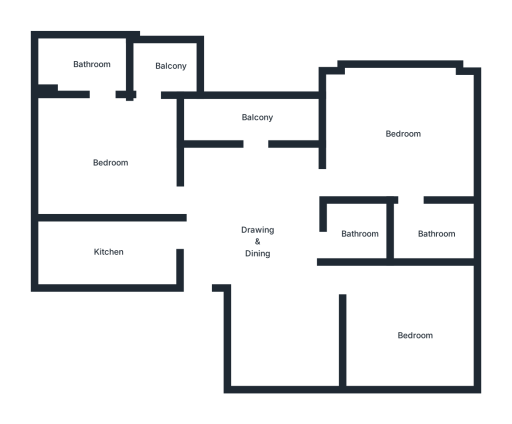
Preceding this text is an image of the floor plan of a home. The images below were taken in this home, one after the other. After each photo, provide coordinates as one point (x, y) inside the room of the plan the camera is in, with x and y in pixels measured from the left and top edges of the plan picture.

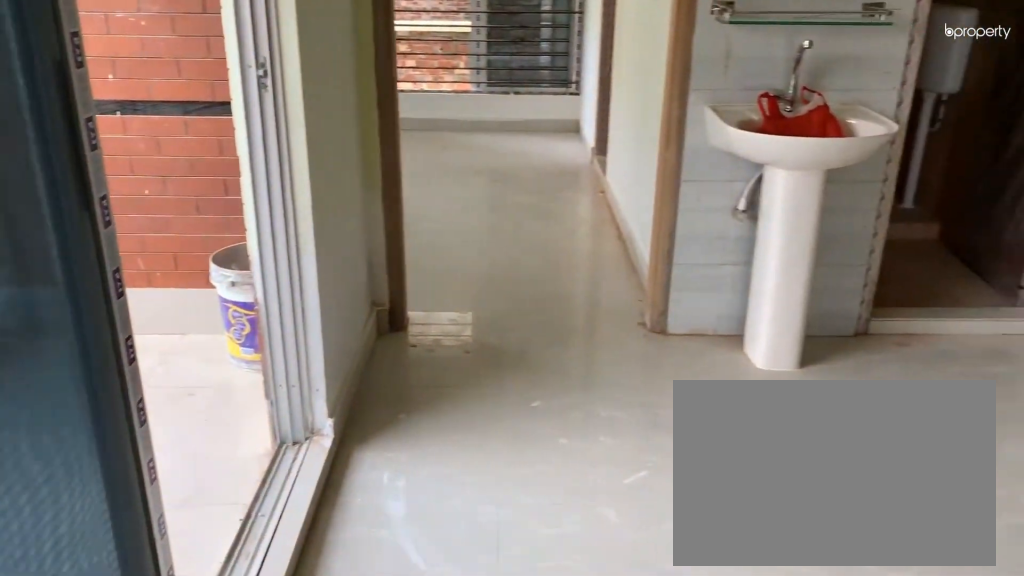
(258, 249)
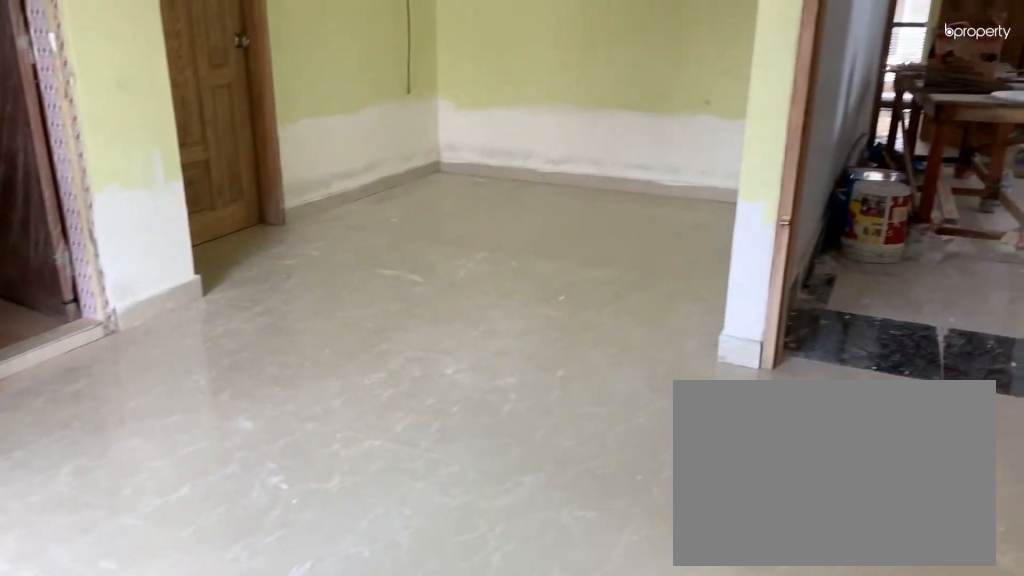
(258, 249)
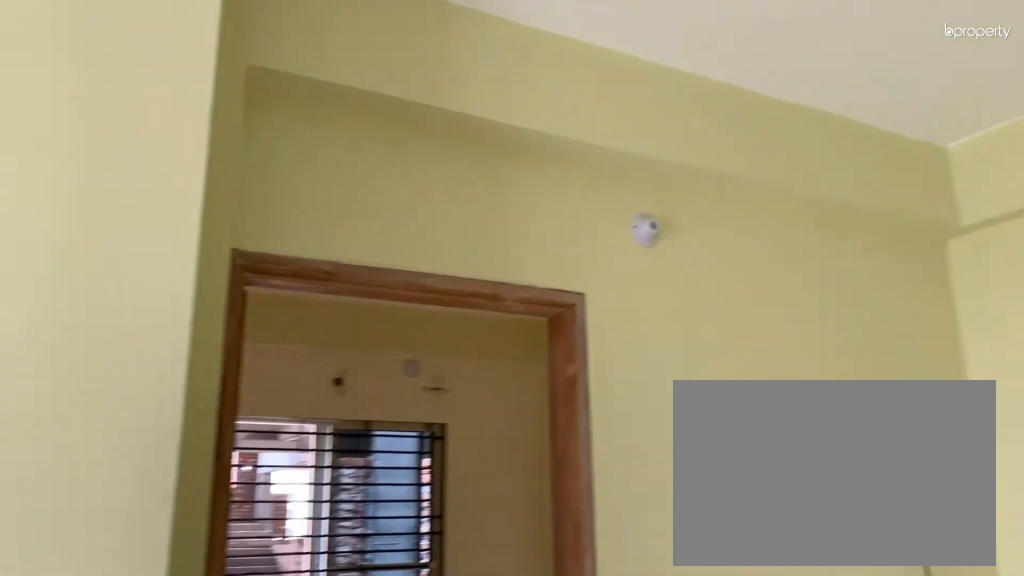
(284, 339)
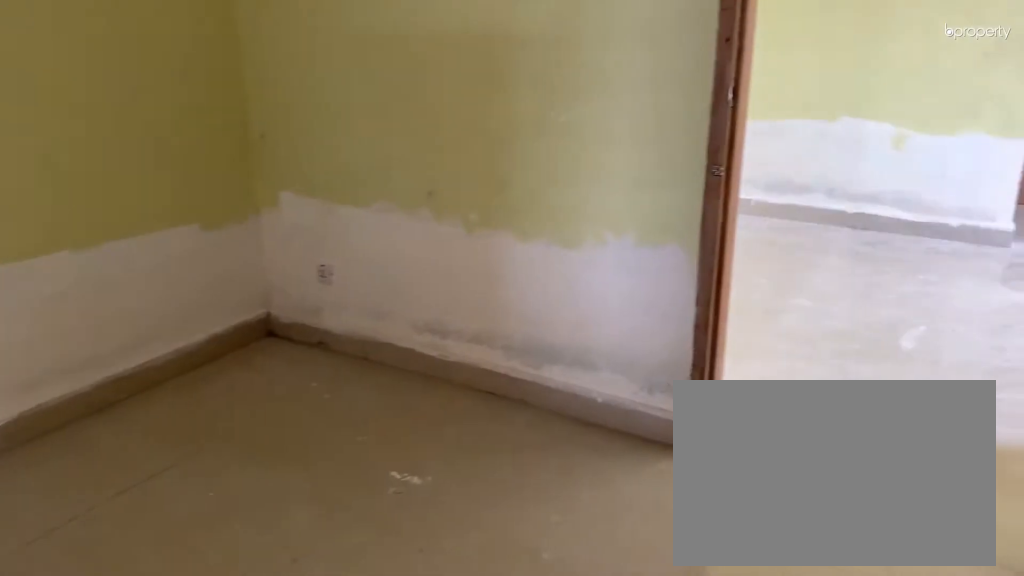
(413, 333)
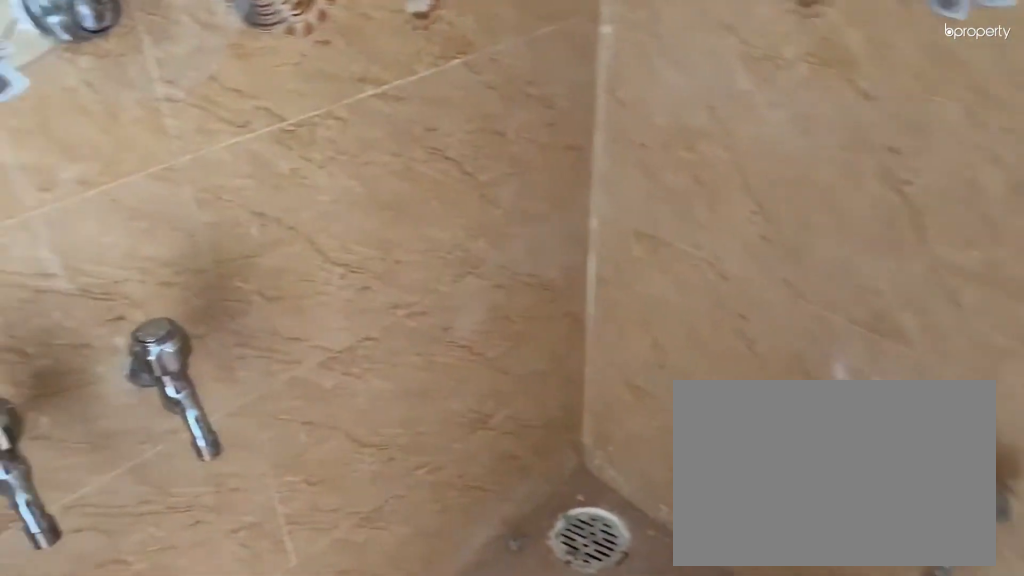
(361, 233)
